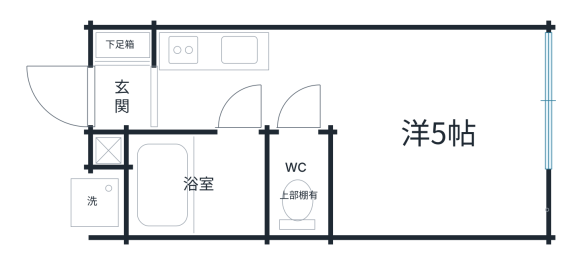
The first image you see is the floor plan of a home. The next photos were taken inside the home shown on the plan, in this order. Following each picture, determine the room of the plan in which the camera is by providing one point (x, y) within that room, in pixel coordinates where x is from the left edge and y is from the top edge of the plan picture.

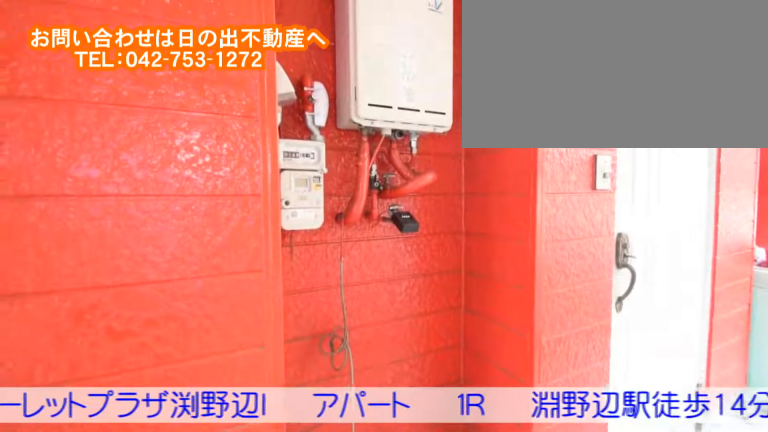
(72, 208)
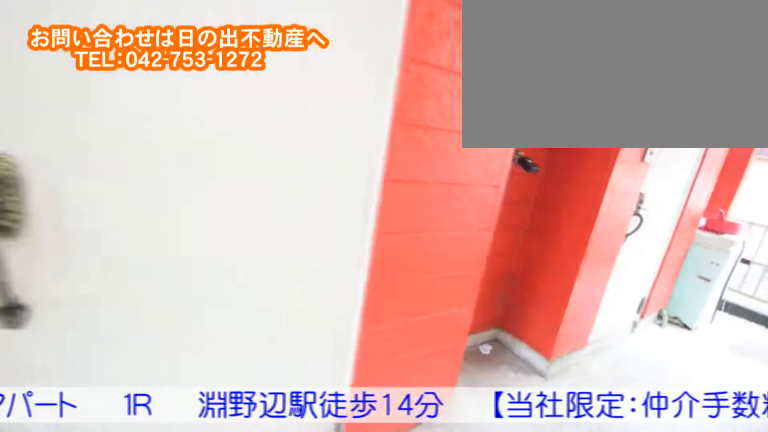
(72, 208)
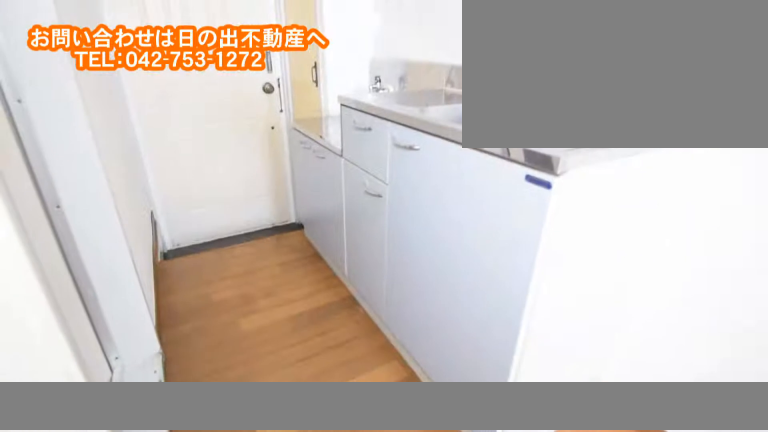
(210, 97)
